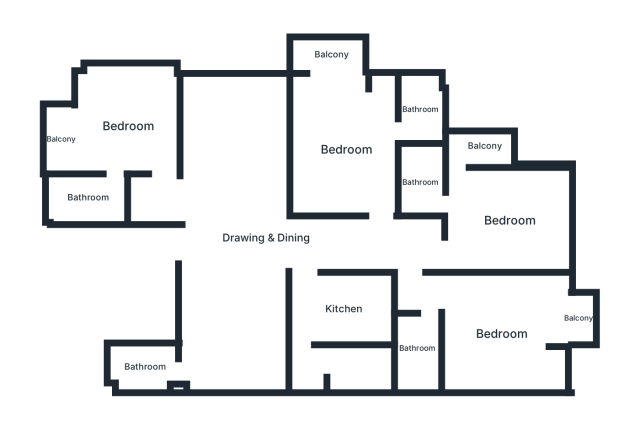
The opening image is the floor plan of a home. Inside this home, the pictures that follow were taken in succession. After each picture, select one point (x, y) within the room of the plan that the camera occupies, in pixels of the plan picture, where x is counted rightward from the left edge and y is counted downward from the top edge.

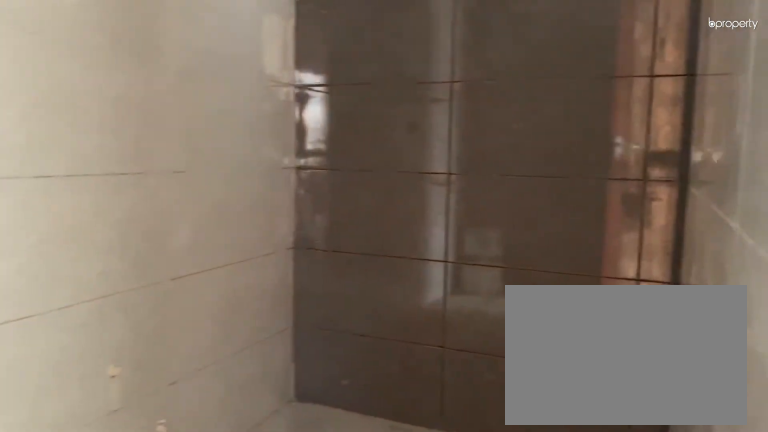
(421, 182)
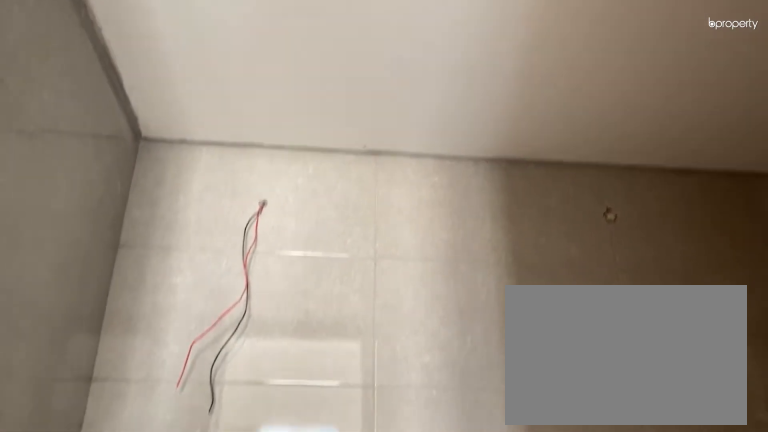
(421, 182)
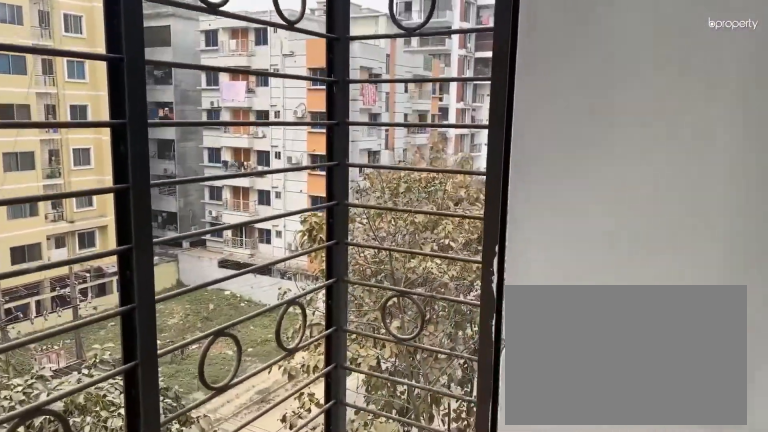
(485, 147)
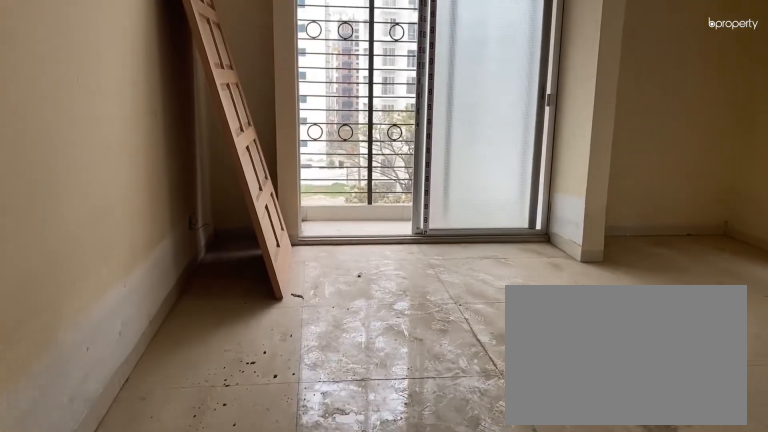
(502, 333)
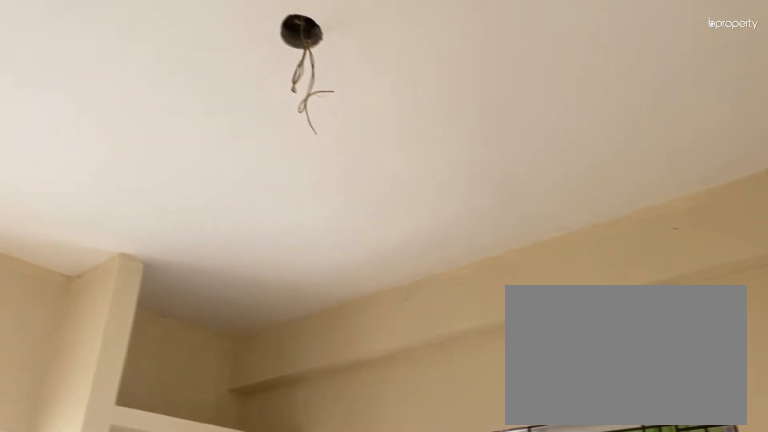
(502, 333)
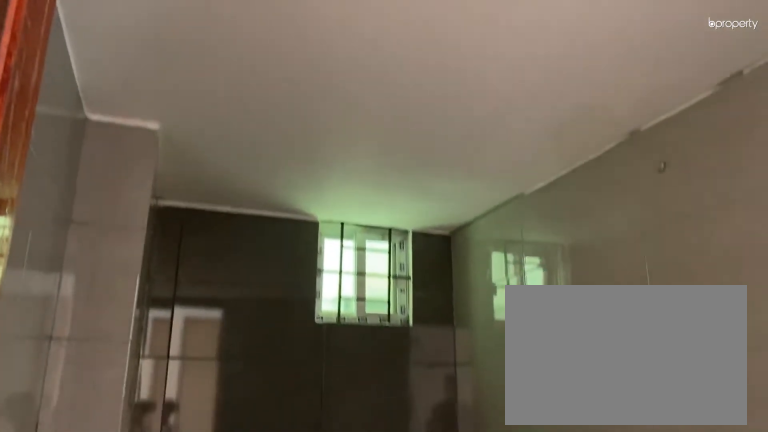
(417, 347)
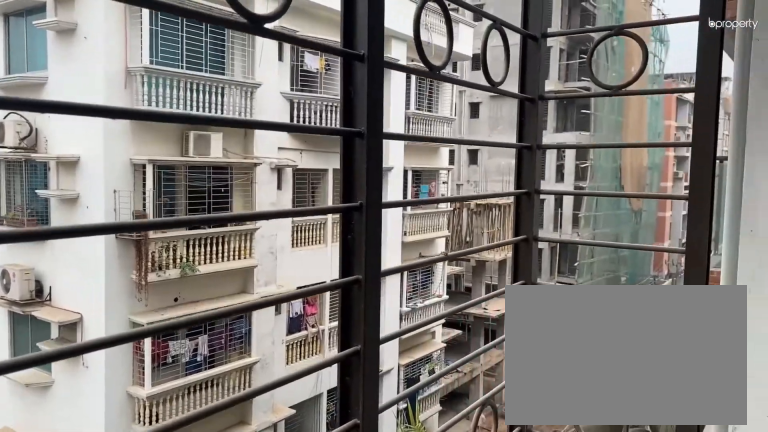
(579, 318)
